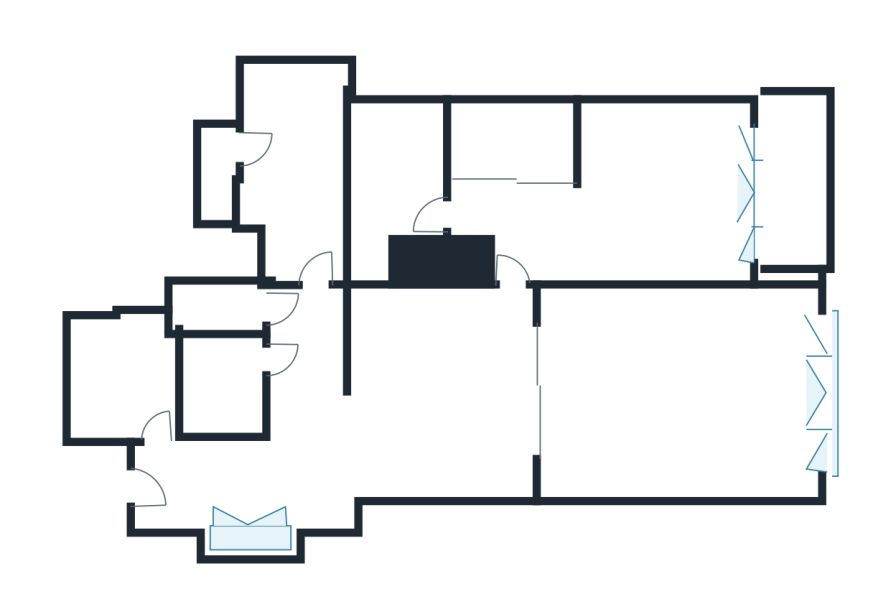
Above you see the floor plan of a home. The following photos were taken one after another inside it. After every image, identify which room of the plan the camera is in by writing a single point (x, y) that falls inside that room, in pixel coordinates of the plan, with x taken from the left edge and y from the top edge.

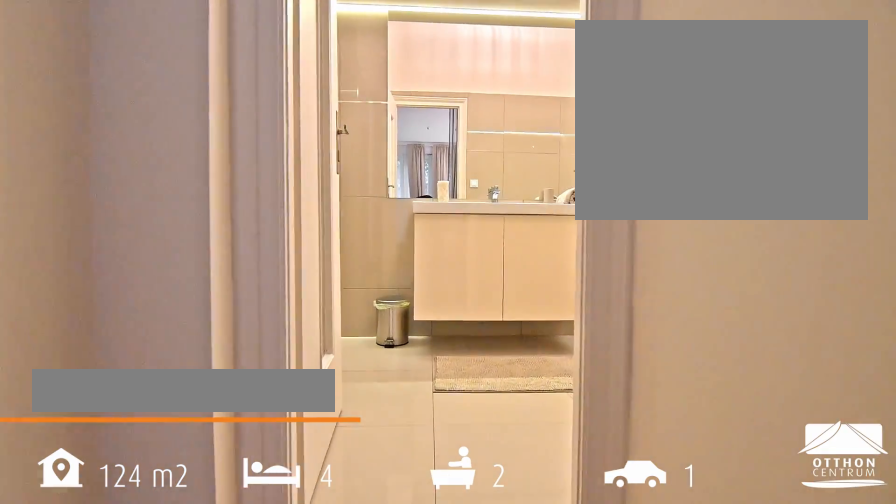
(399, 202)
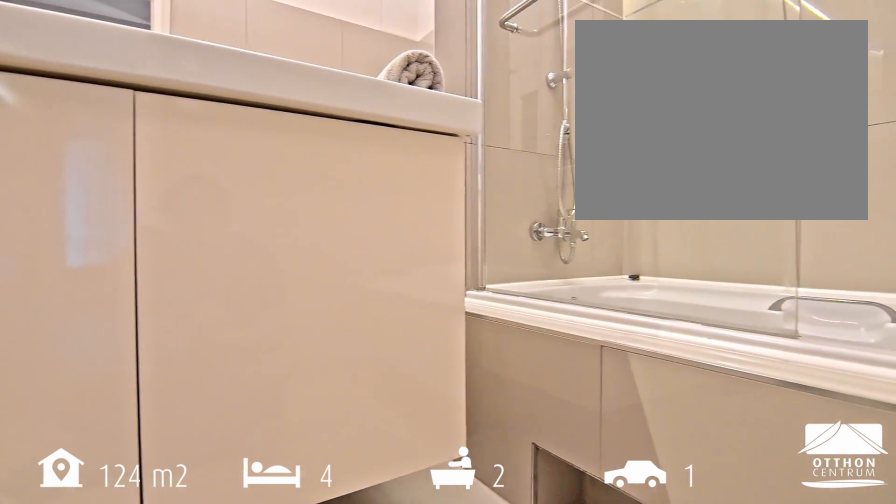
(398, 202)
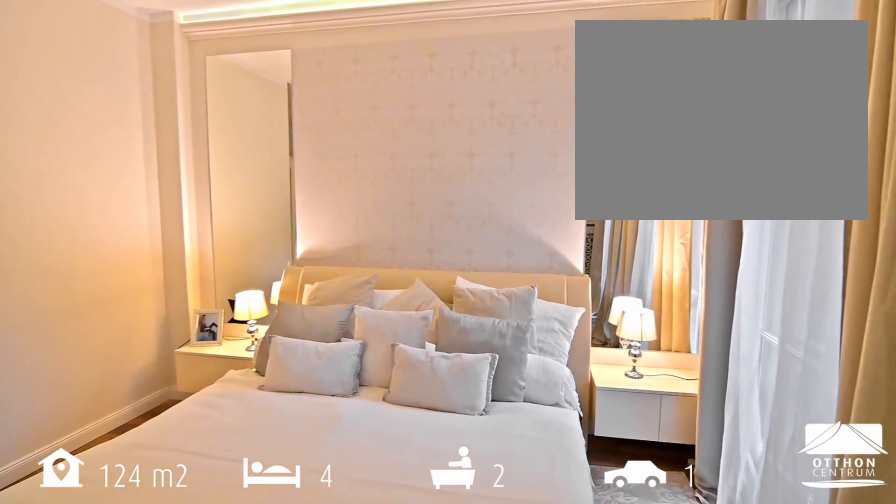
(634, 236)
